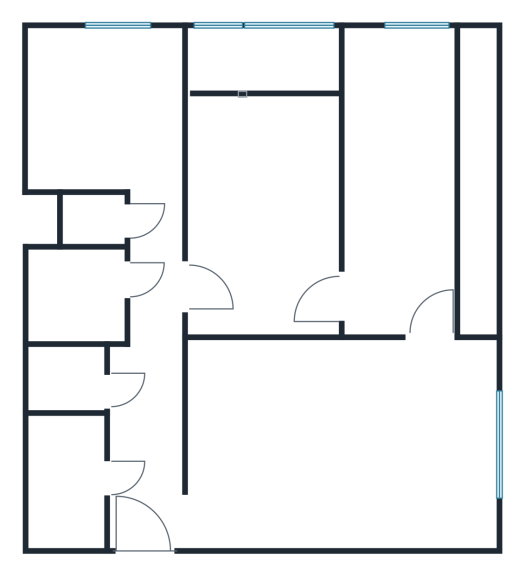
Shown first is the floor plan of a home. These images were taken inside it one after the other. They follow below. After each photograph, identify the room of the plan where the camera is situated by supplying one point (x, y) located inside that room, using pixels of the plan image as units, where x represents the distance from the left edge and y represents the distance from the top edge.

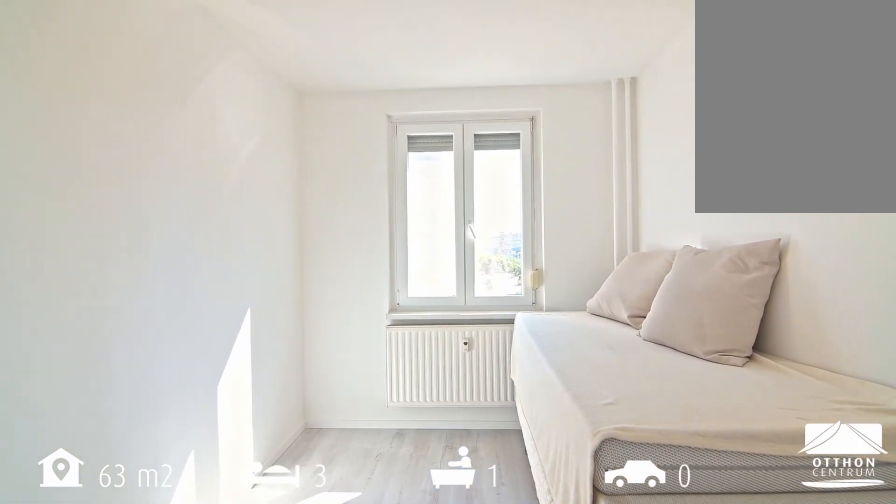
(404, 197)
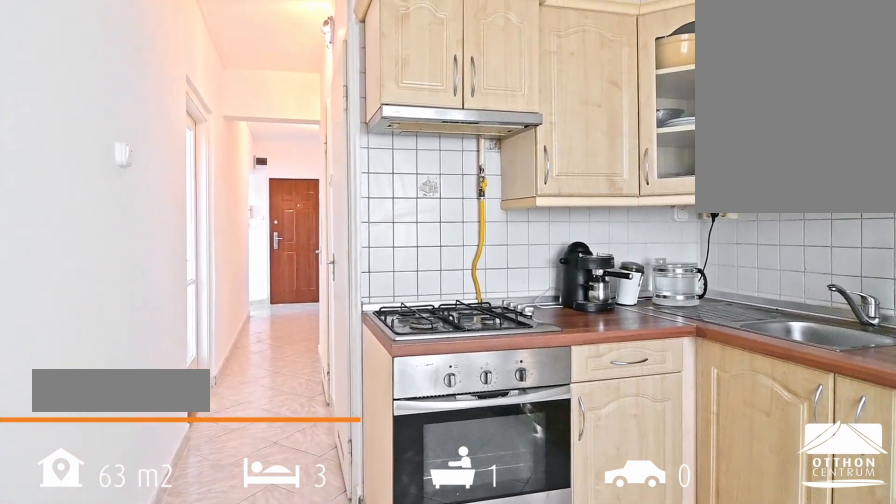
(102, 108)
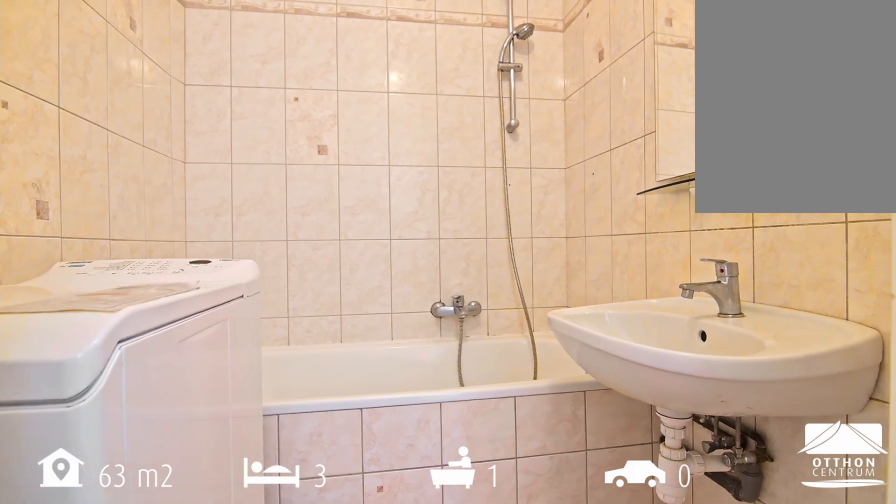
(81, 295)
